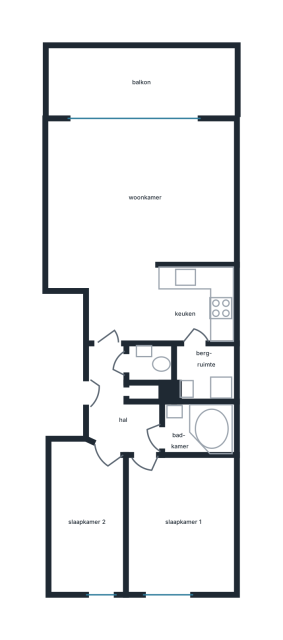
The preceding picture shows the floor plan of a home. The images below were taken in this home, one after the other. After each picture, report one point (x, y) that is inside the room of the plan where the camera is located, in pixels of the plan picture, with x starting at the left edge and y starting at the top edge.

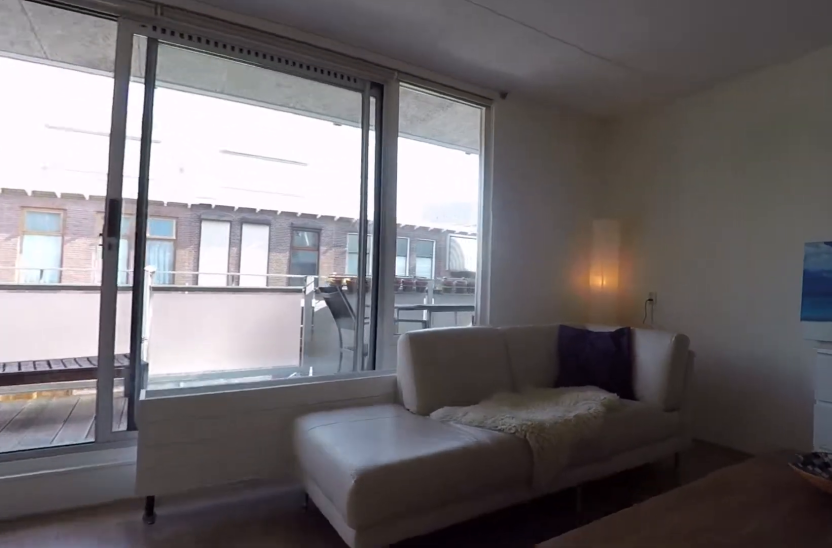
(141, 193)
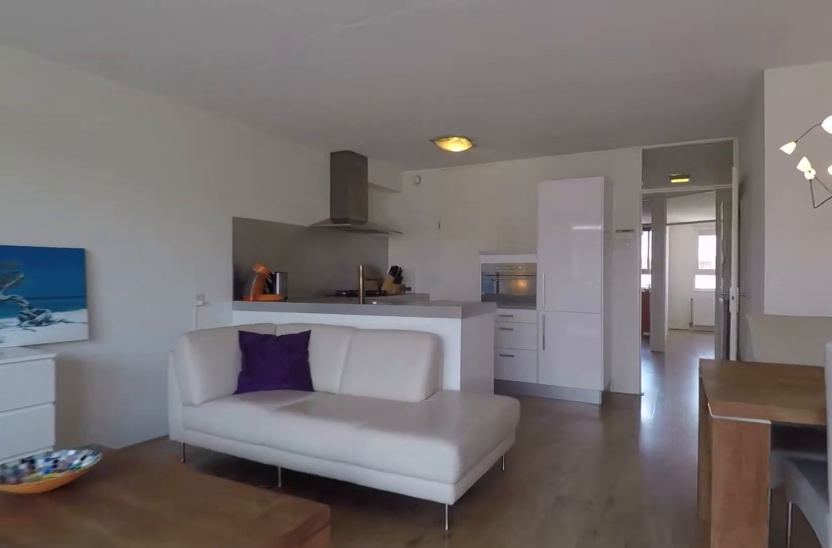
(141, 193)
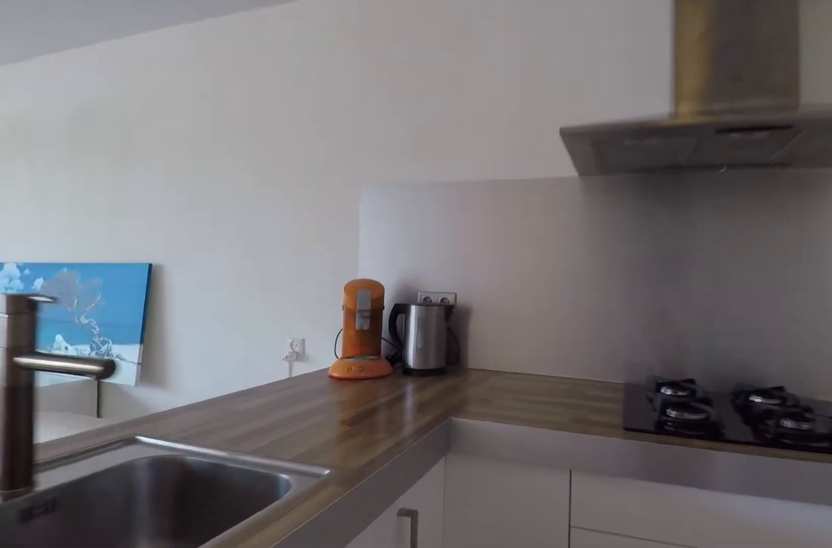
(152, 301)
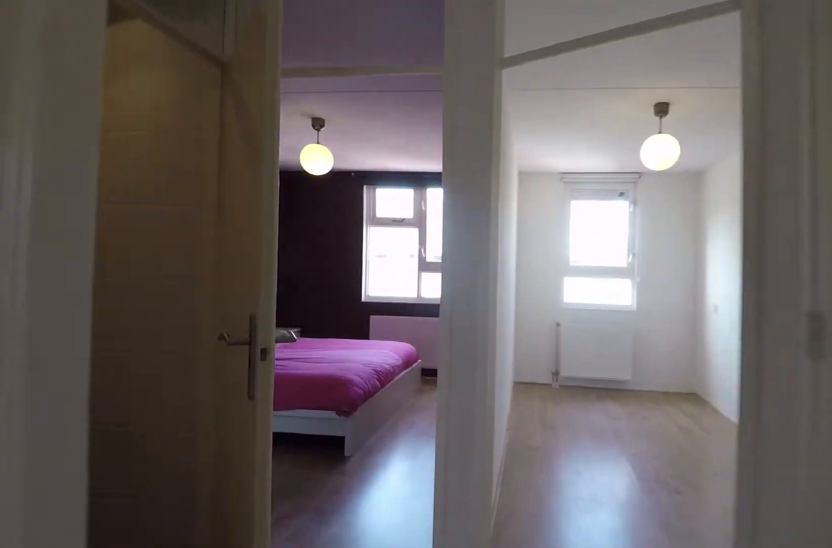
(120, 407)
